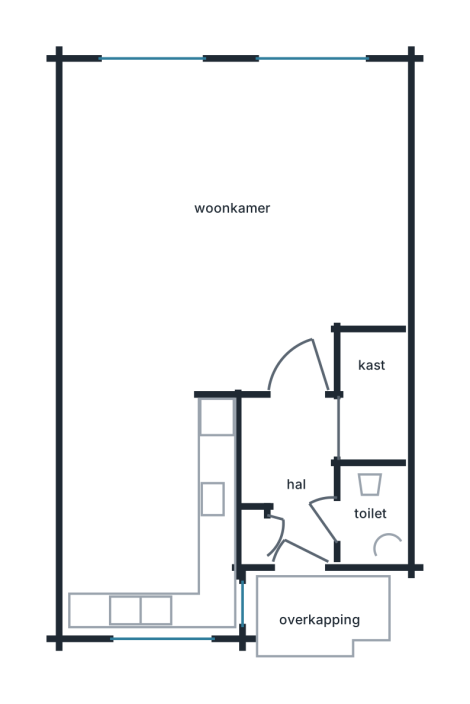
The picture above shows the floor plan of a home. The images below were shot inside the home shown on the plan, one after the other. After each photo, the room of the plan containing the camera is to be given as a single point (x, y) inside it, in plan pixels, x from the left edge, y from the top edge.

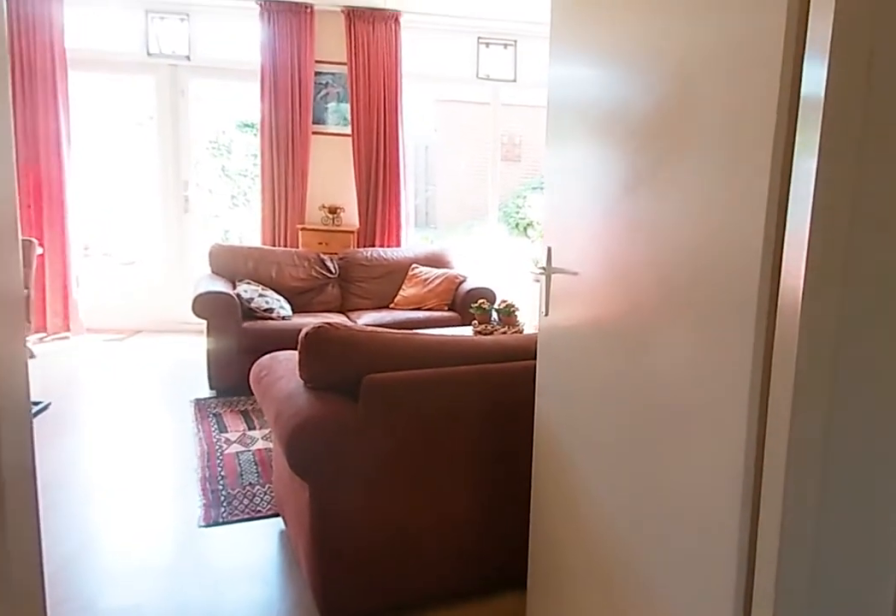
(292, 468)
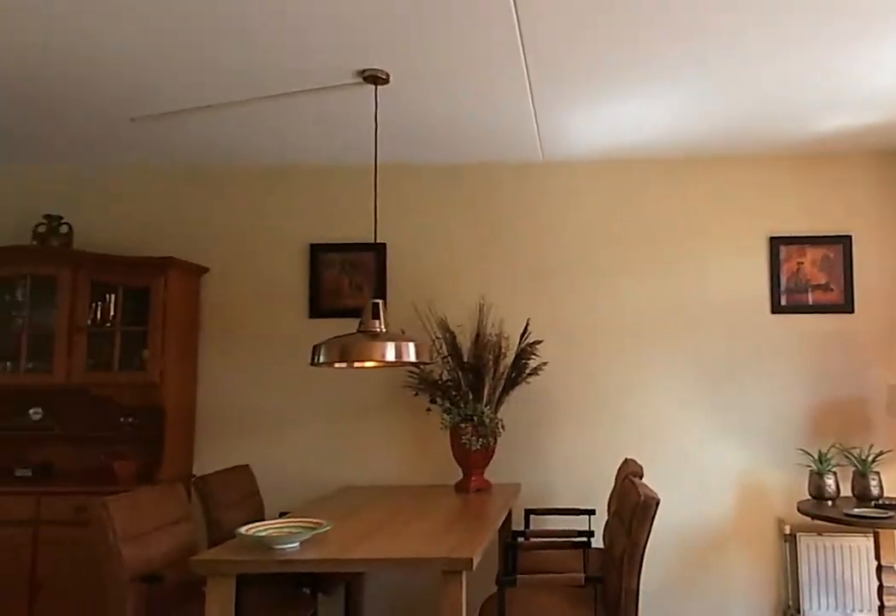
(286, 235)
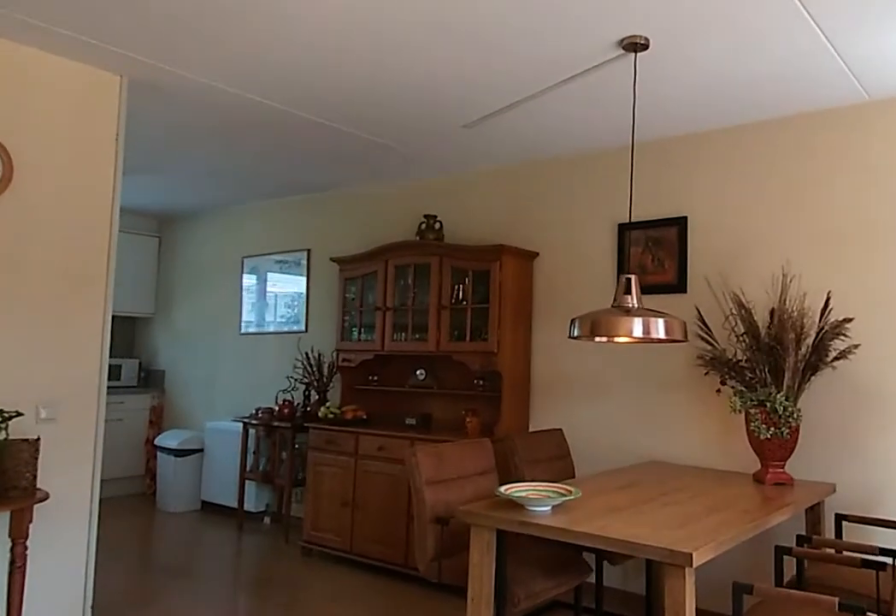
(286, 235)
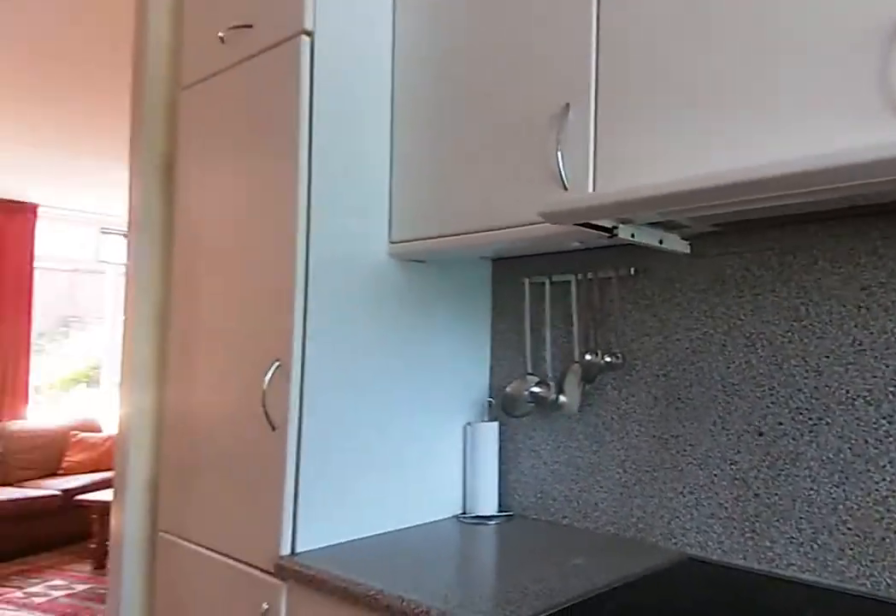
(151, 510)
